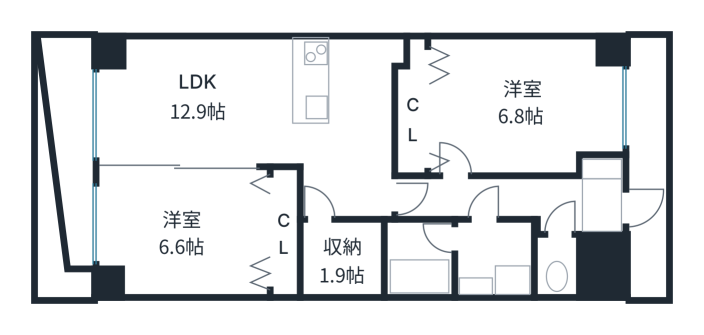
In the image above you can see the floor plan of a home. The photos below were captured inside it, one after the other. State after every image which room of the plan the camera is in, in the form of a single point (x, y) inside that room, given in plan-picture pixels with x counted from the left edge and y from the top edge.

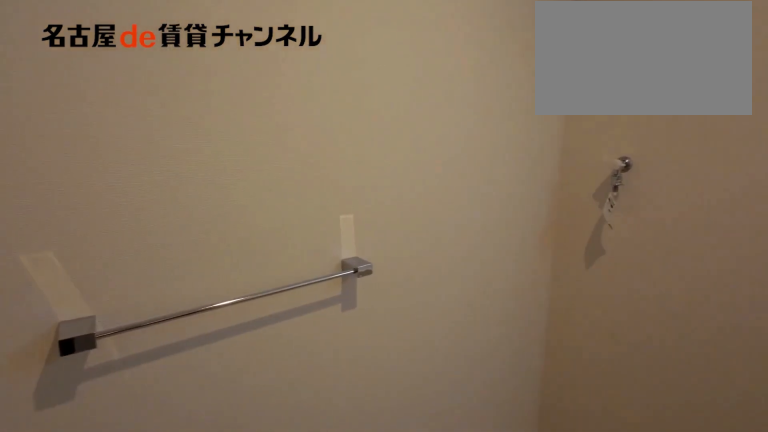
(495, 258)
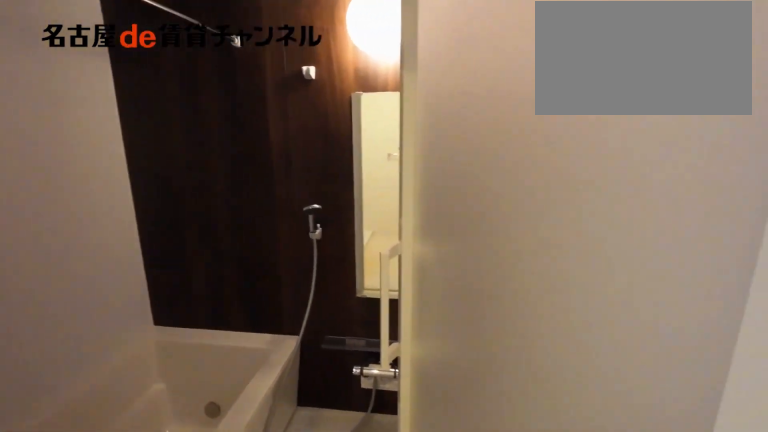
(418, 258)
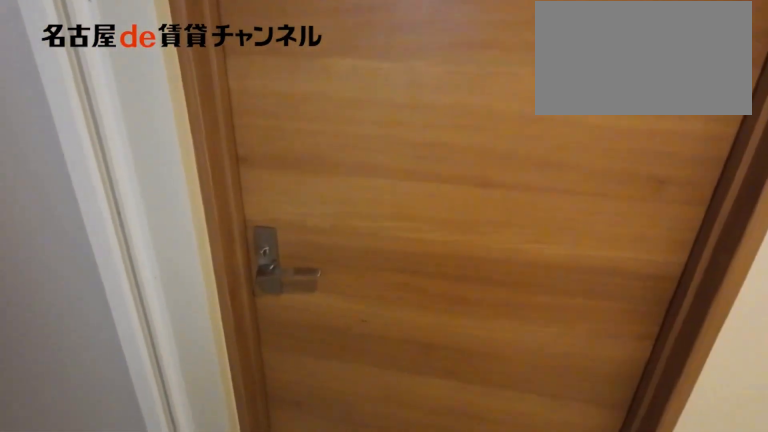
(494, 199)
